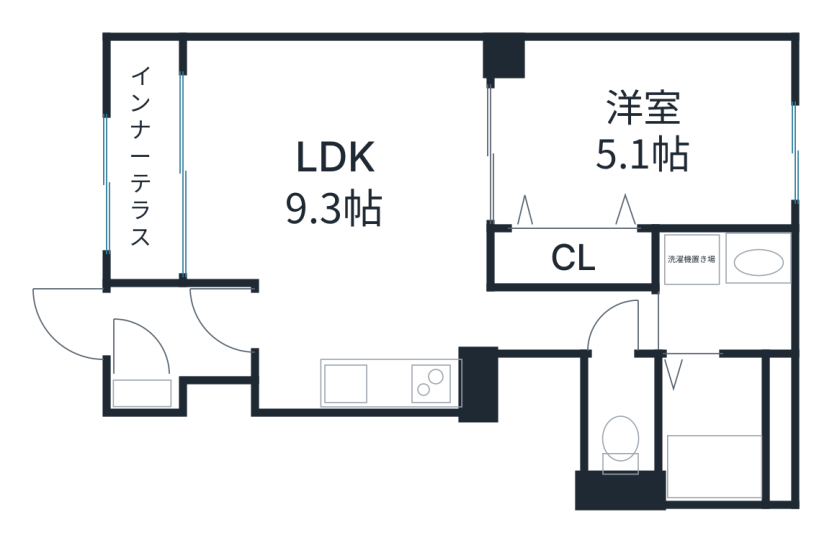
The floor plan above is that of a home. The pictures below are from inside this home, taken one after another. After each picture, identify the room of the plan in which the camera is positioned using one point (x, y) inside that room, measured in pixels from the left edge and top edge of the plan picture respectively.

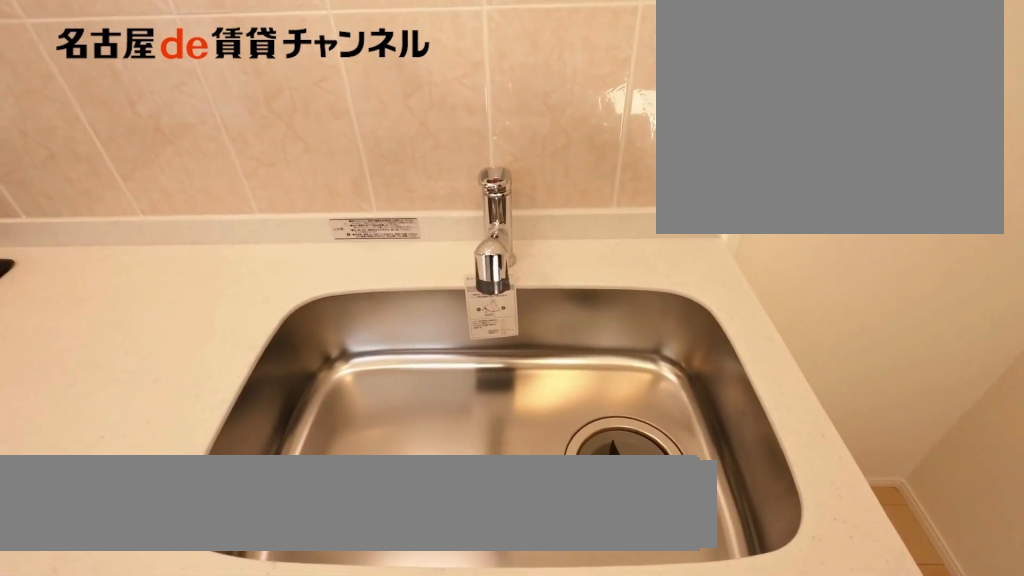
(403, 382)
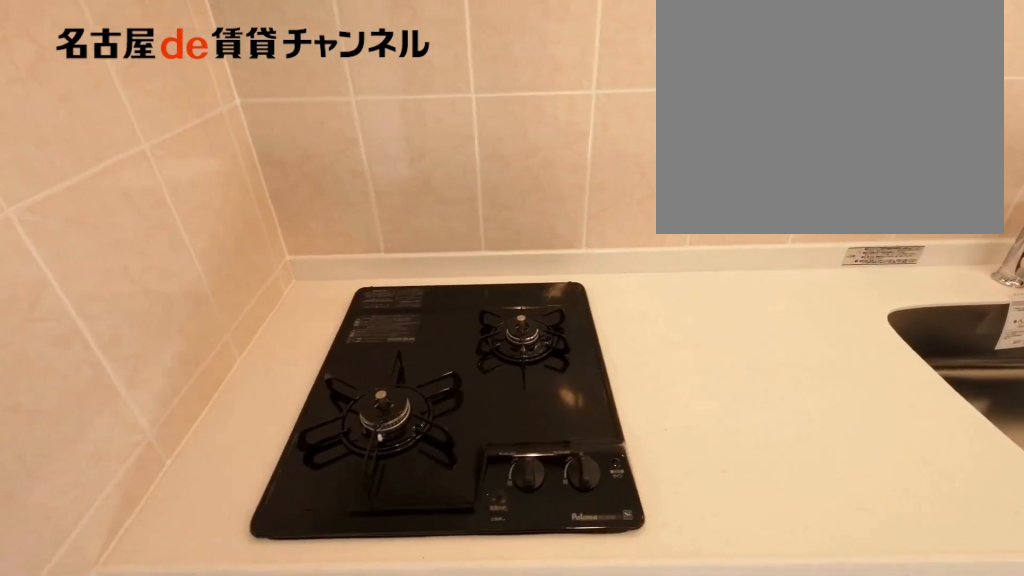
(403, 382)
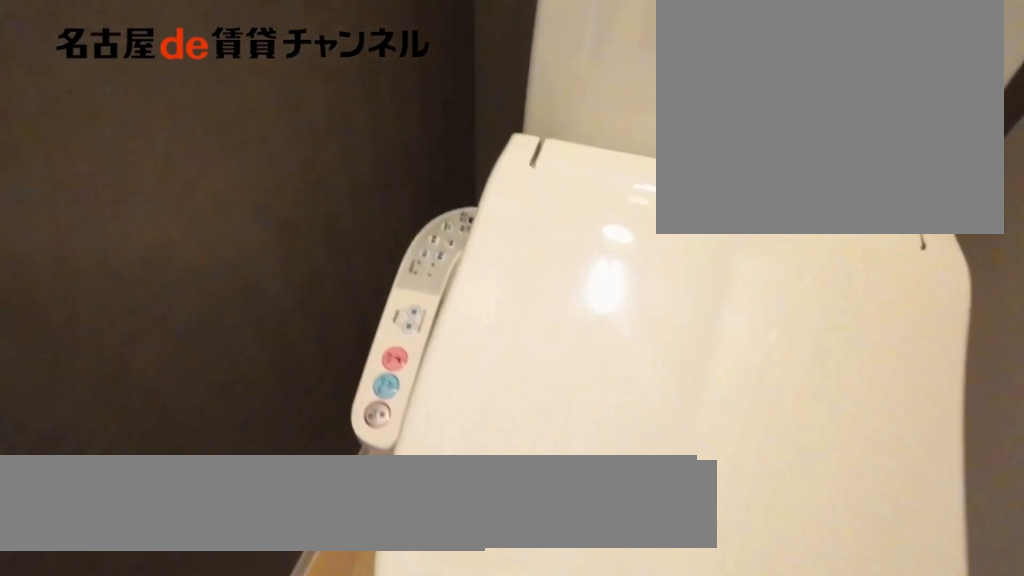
(619, 417)
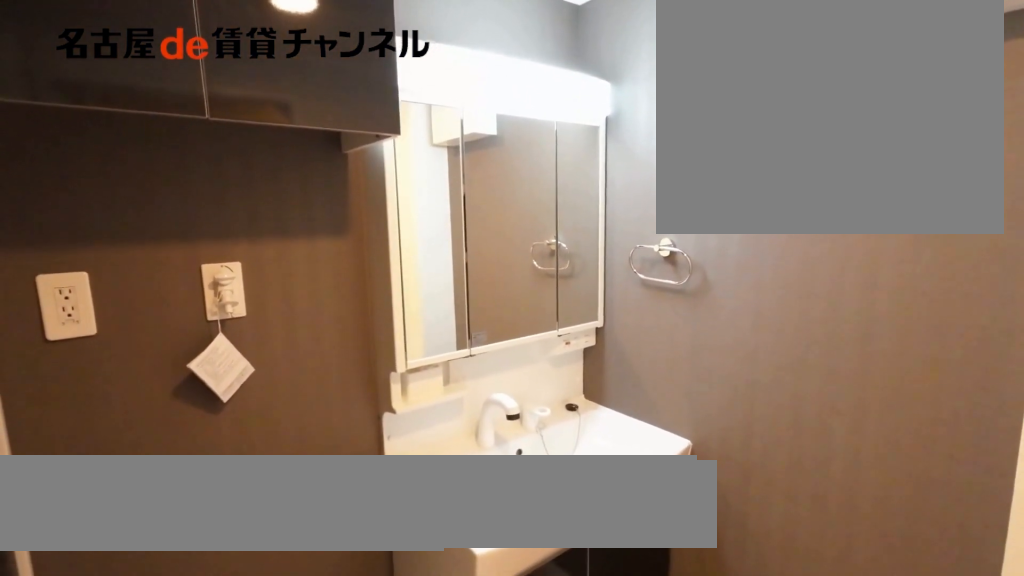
(723, 290)
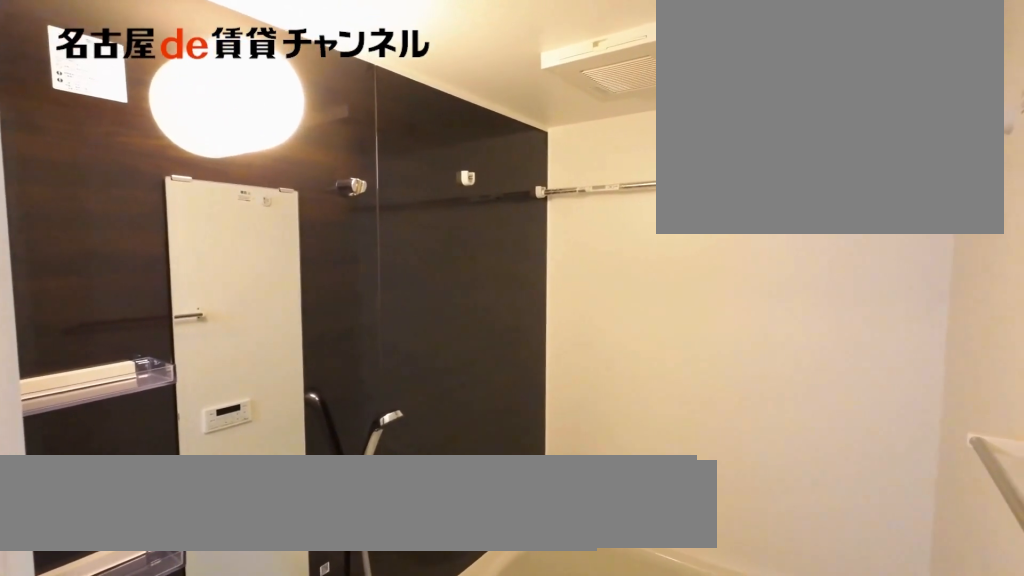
(723, 426)
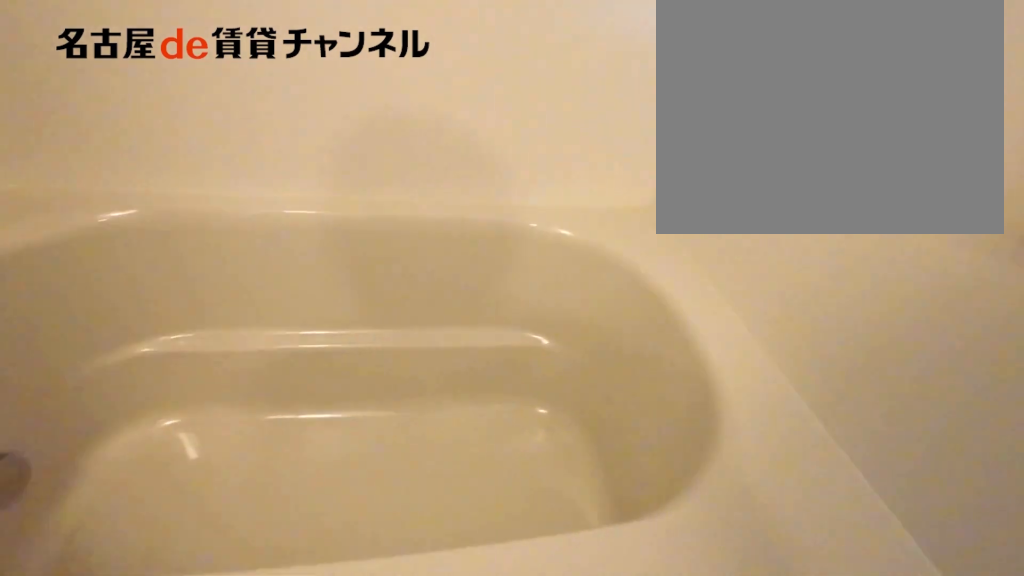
(723, 426)
